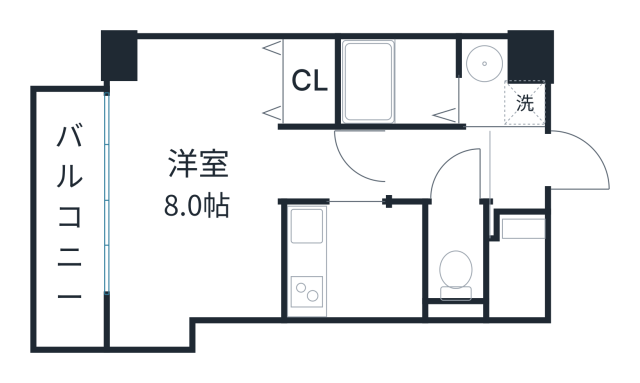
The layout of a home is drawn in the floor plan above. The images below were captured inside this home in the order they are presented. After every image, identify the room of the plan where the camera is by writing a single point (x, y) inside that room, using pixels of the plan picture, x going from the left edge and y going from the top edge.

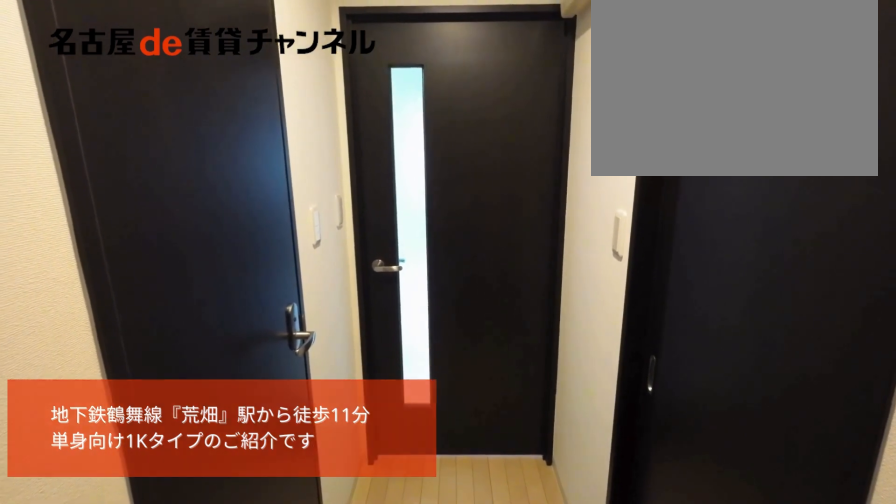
(516, 172)
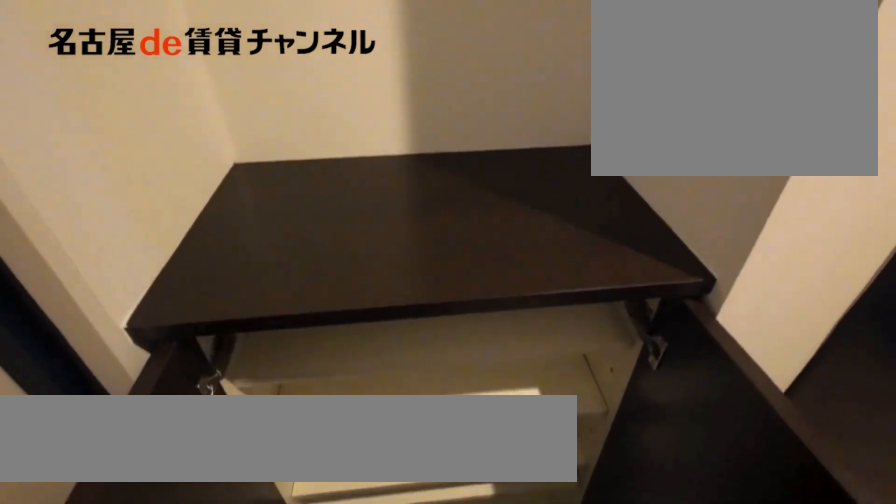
(523, 229)
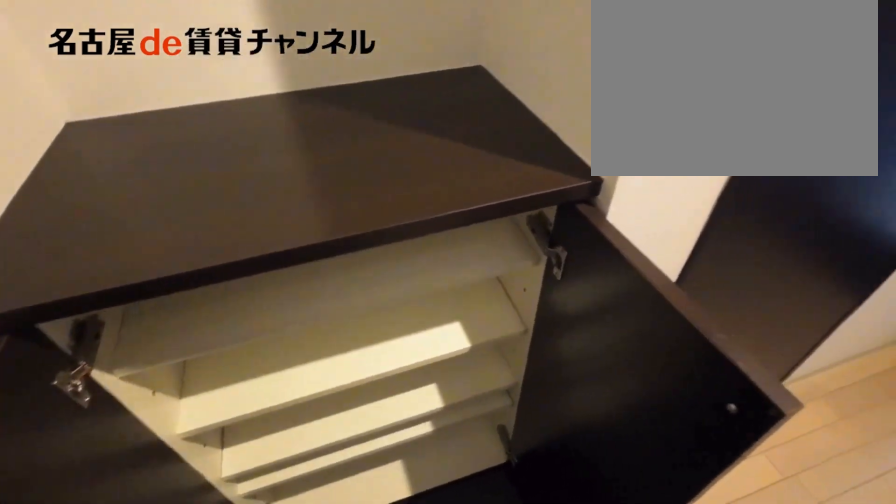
(523, 229)
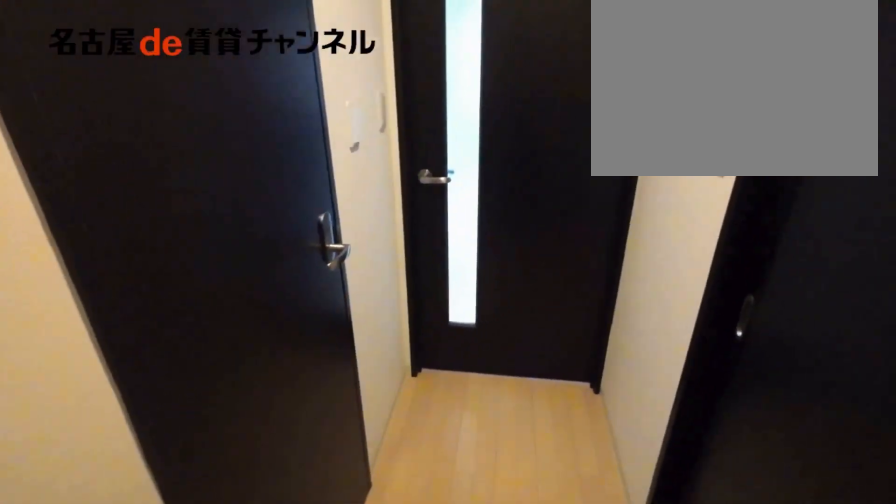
(440, 165)
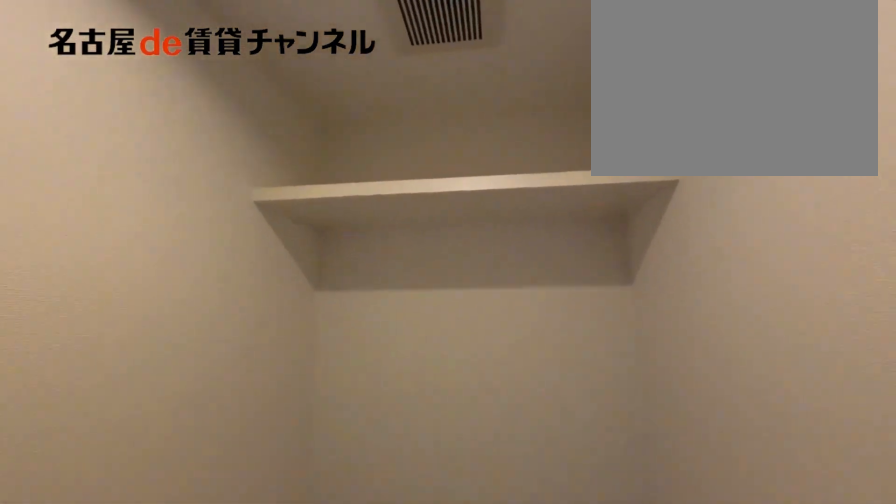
(456, 253)
